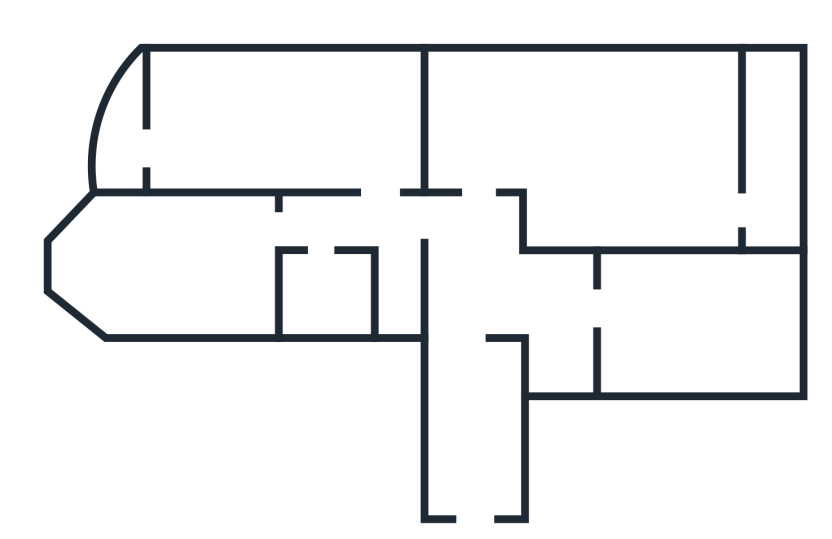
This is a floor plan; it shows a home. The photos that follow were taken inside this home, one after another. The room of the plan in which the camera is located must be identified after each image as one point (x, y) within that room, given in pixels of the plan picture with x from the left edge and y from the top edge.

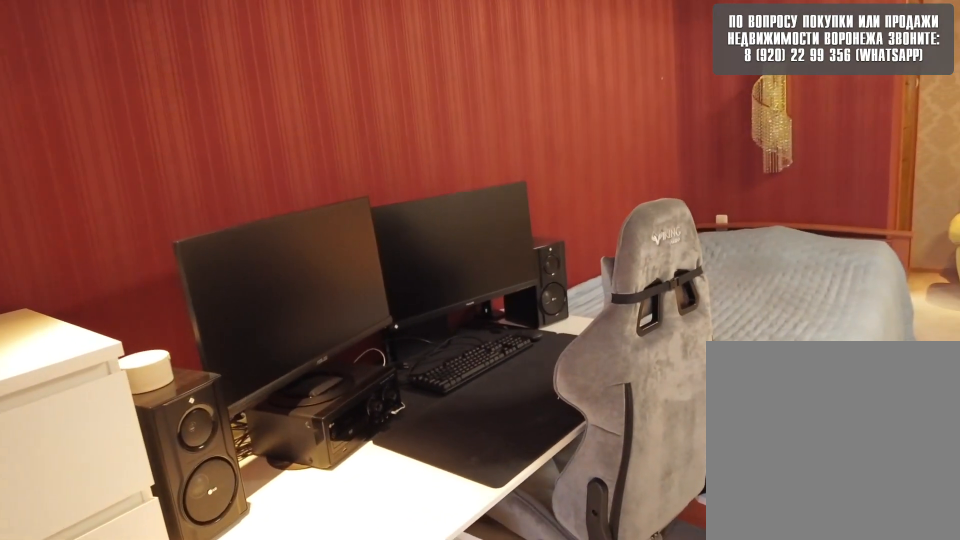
(541, 135)
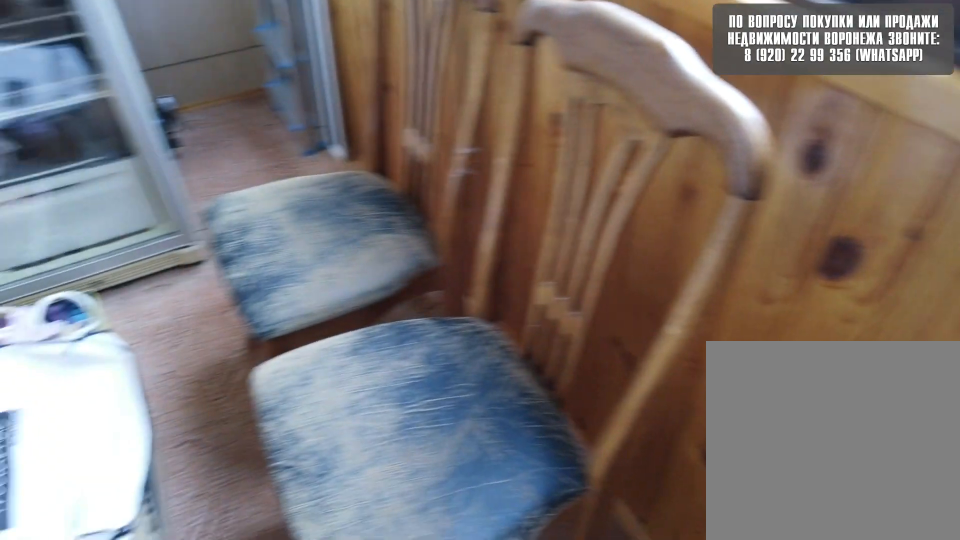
(789, 202)
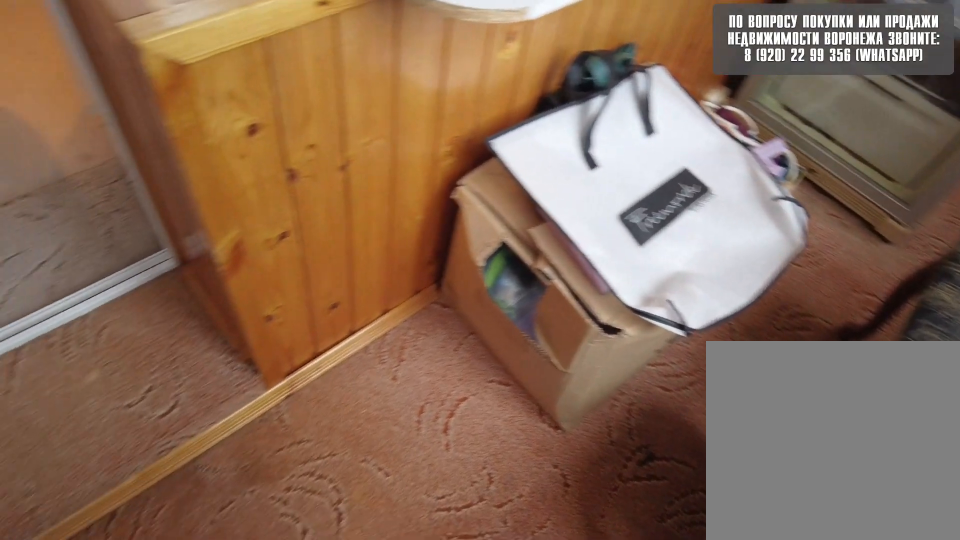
(789, 202)
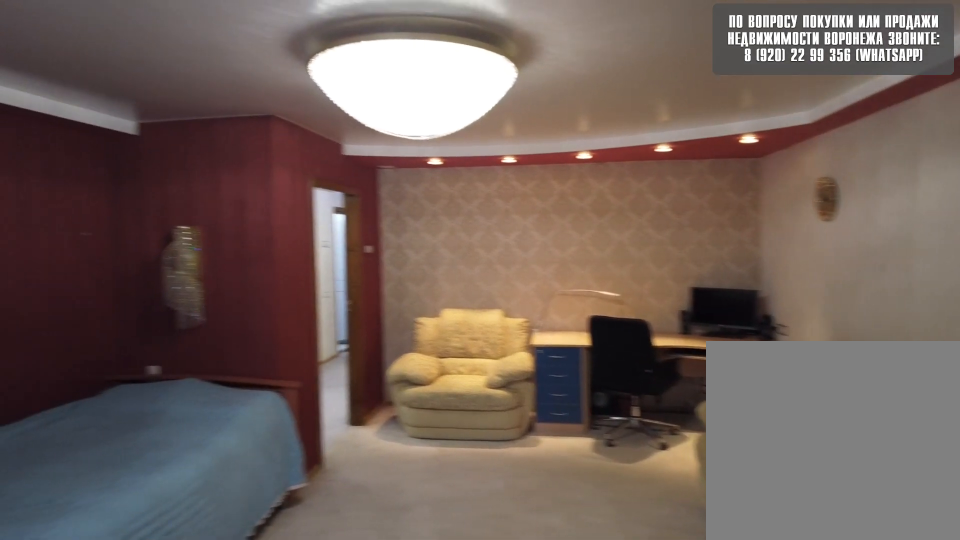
(656, 197)
